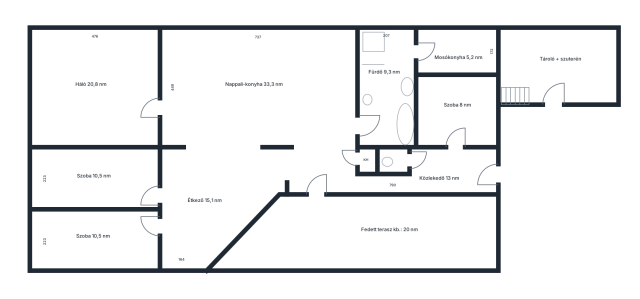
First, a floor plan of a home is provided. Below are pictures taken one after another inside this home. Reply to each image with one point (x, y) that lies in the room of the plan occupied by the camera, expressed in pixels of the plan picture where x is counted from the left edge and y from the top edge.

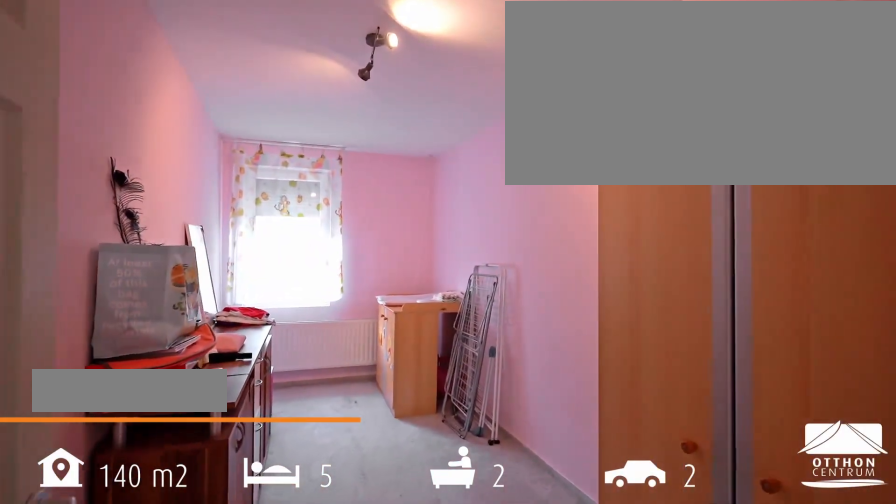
(96, 178)
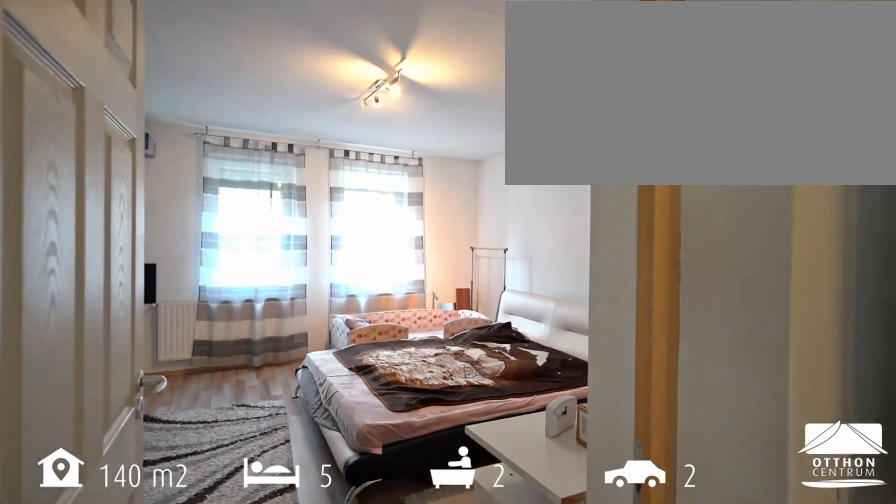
(94, 86)
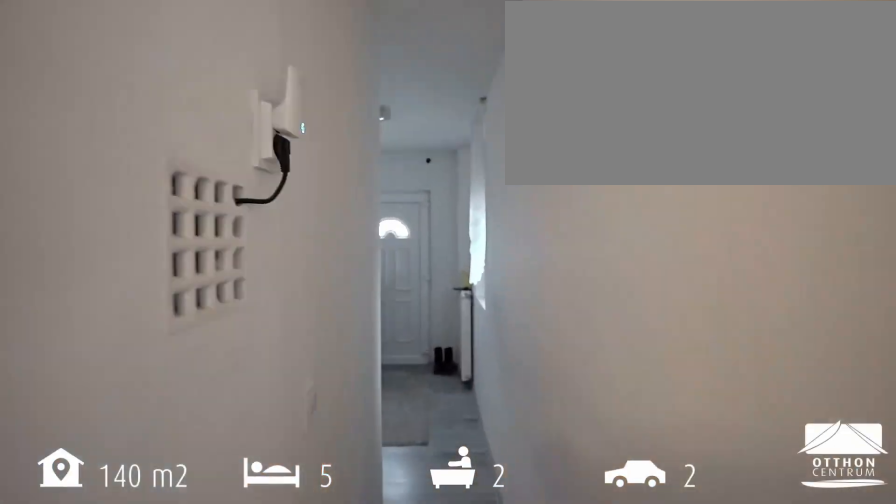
(388, 183)
